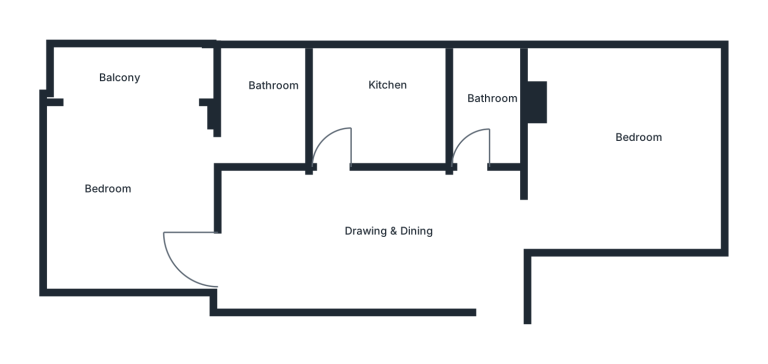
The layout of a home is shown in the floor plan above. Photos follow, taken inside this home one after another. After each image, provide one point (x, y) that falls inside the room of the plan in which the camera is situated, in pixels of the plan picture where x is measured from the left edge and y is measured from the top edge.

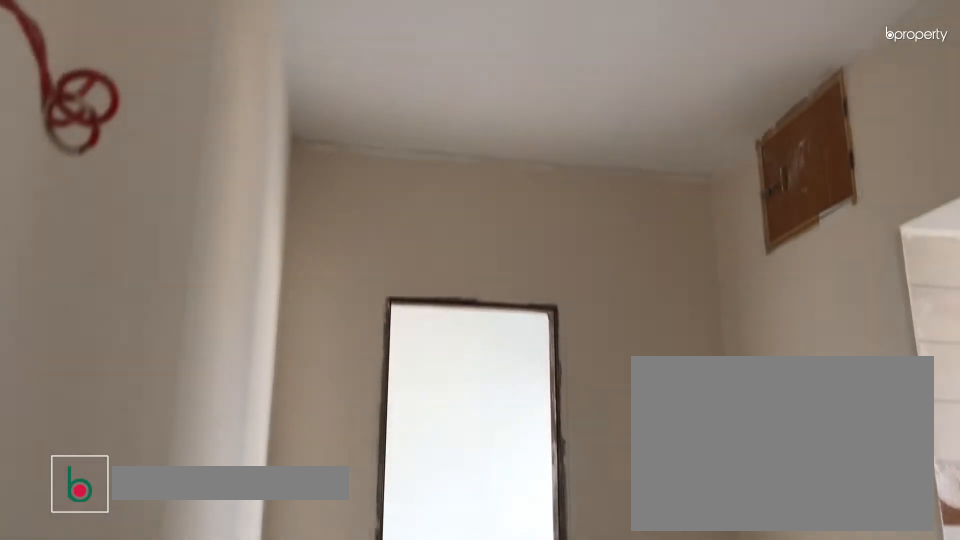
(409, 239)
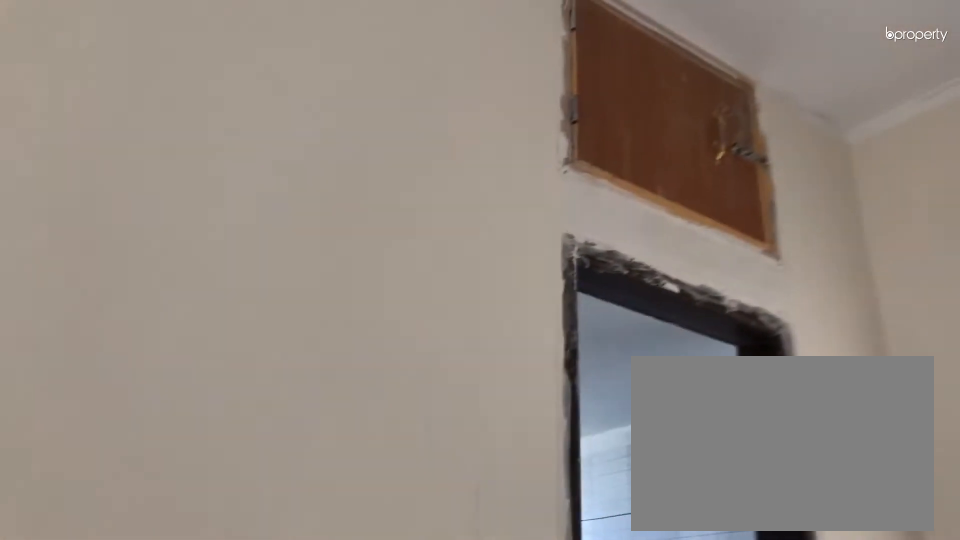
(409, 239)
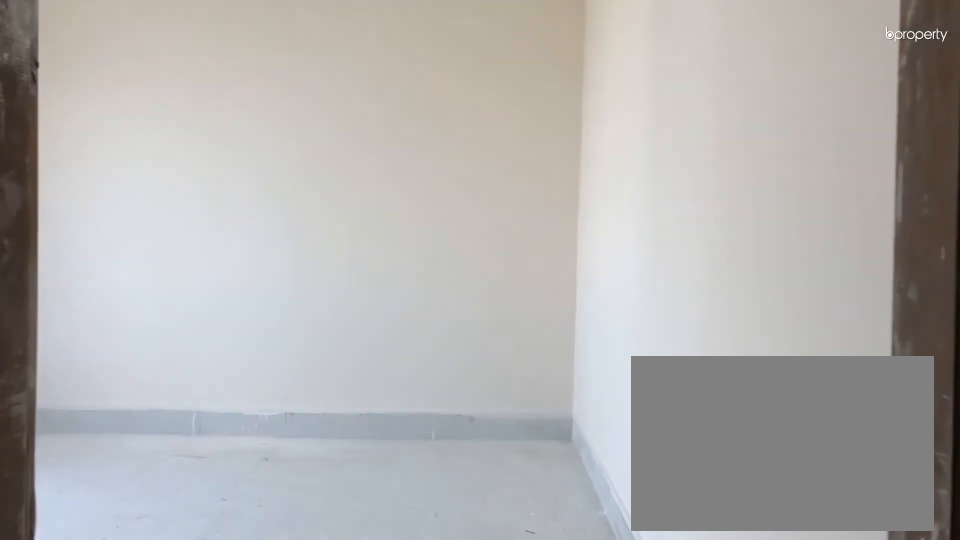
(577, 202)
